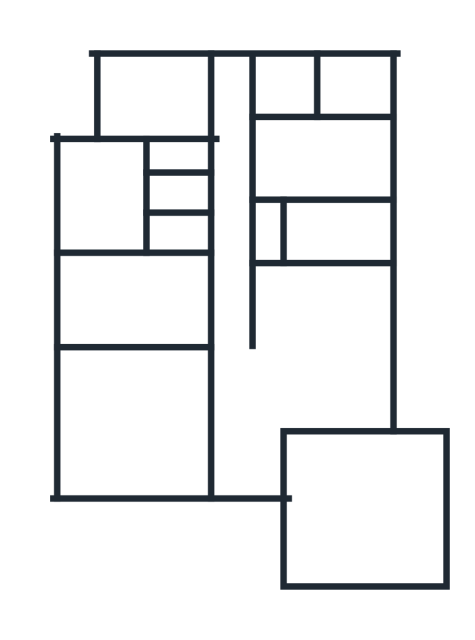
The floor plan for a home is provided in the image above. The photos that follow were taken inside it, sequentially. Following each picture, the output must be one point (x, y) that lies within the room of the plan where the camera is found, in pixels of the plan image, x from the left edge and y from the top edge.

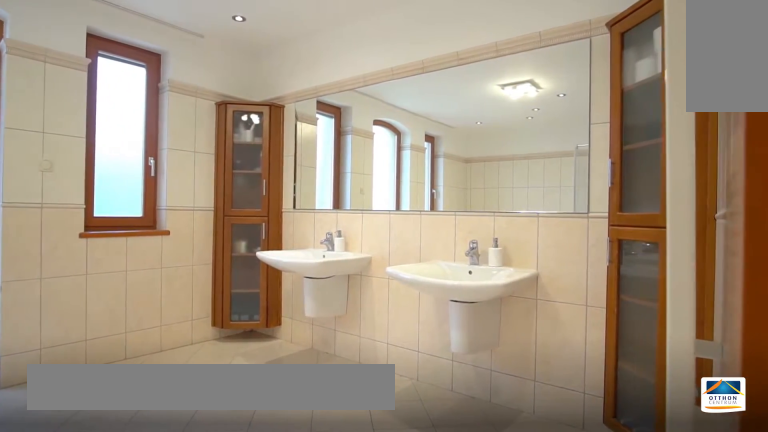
(104, 196)
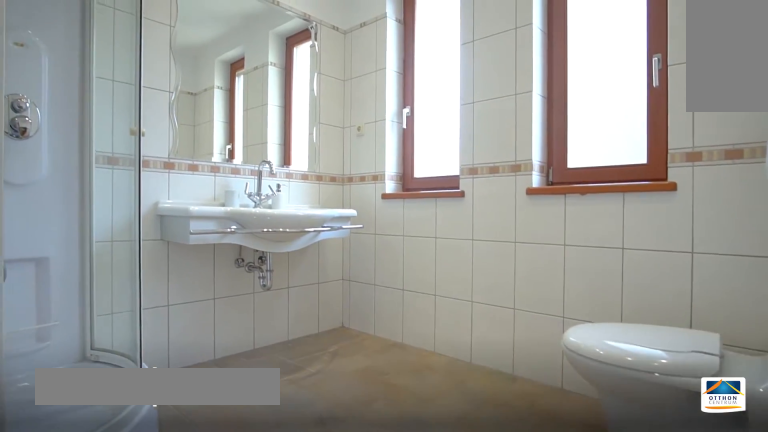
(358, 86)
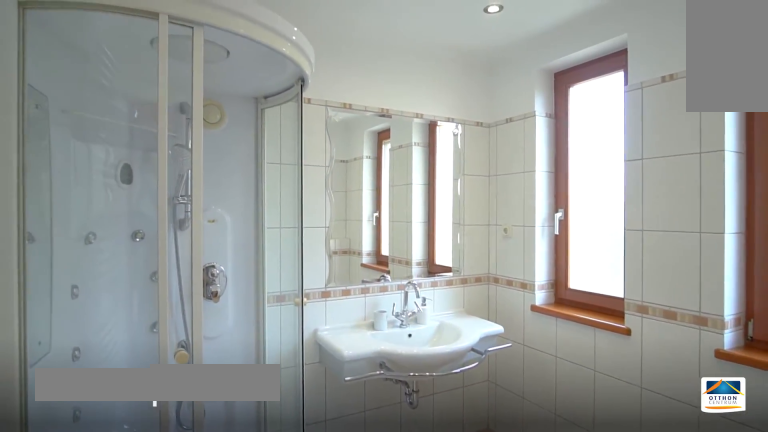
(359, 86)
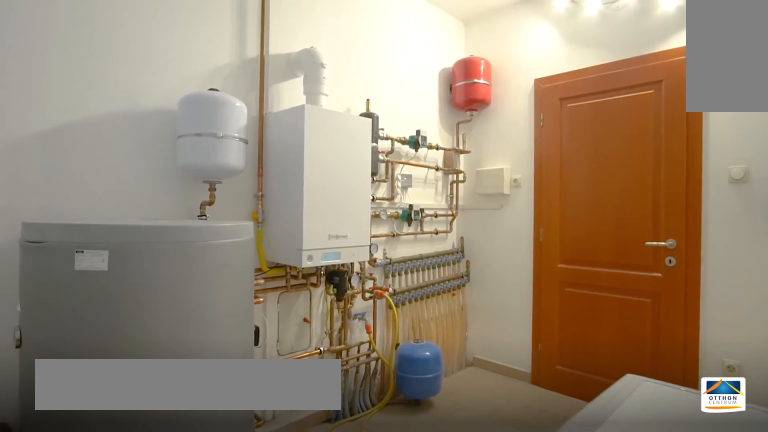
(335, 235)
